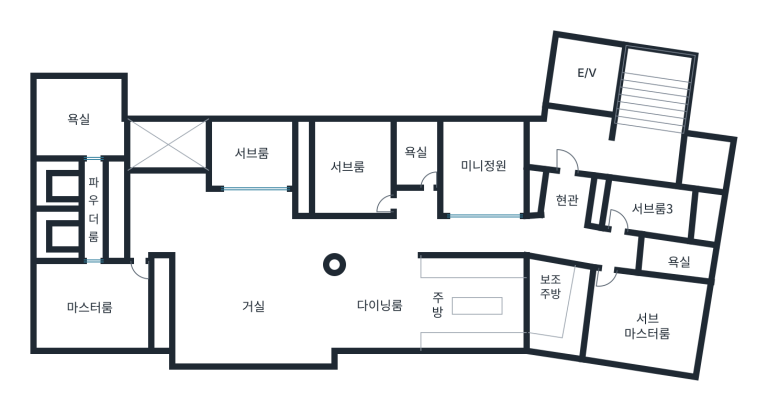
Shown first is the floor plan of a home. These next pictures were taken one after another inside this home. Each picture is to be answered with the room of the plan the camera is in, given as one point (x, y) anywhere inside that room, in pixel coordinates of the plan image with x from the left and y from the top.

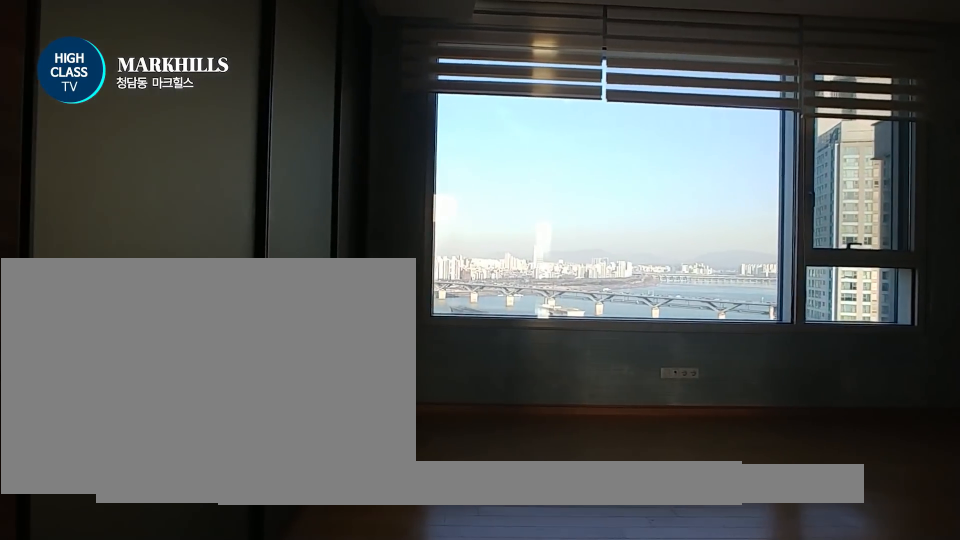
(100, 307)
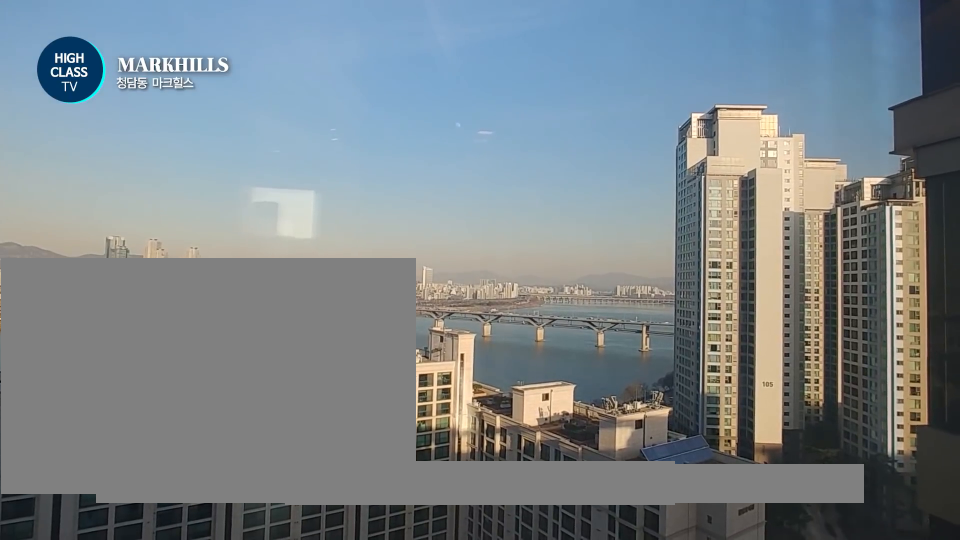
(100, 307)
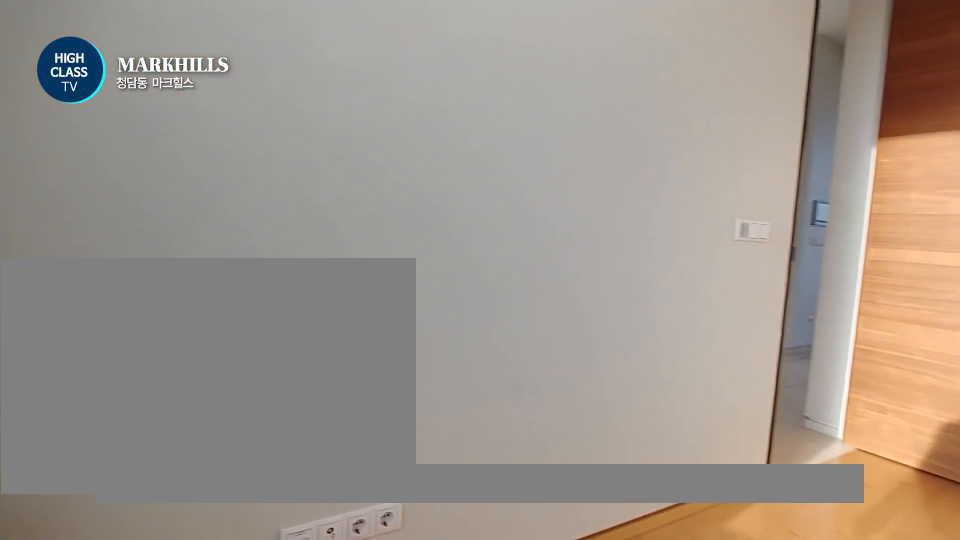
(342, 168)
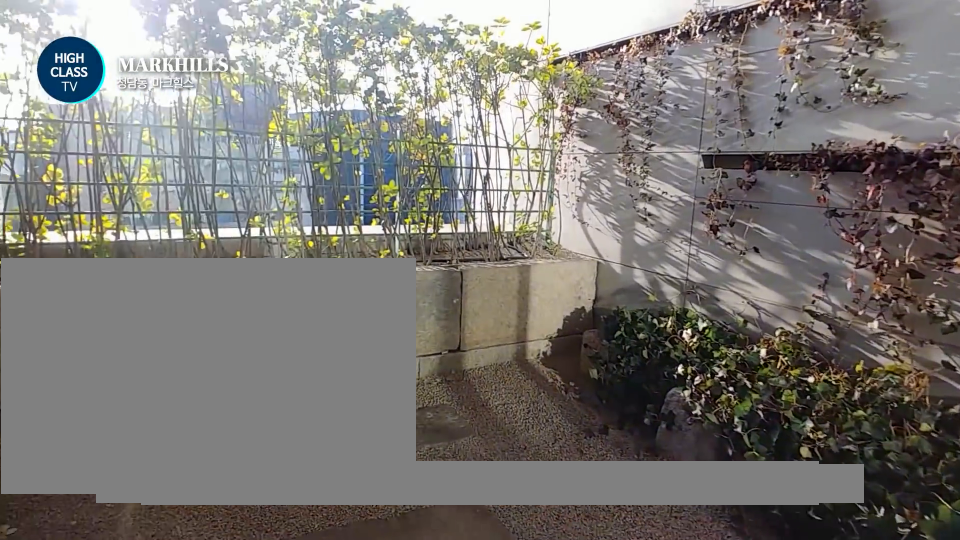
(483, 169)
